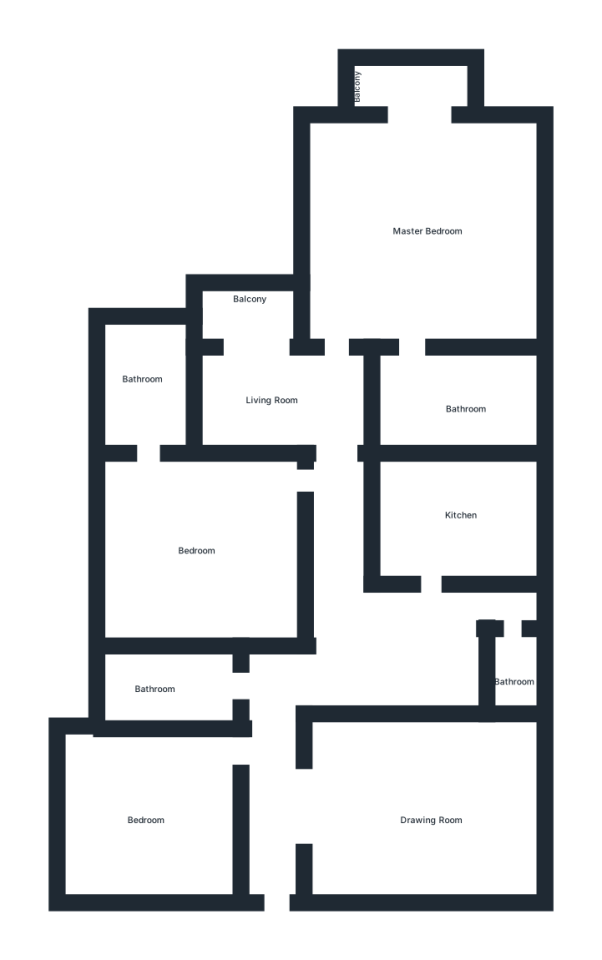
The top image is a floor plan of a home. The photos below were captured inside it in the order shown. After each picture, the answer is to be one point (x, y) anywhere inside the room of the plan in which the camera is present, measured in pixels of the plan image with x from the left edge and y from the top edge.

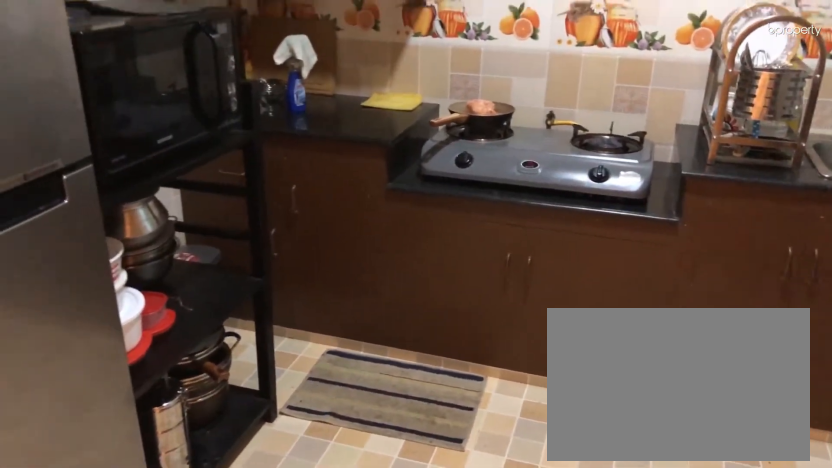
(448, 511)
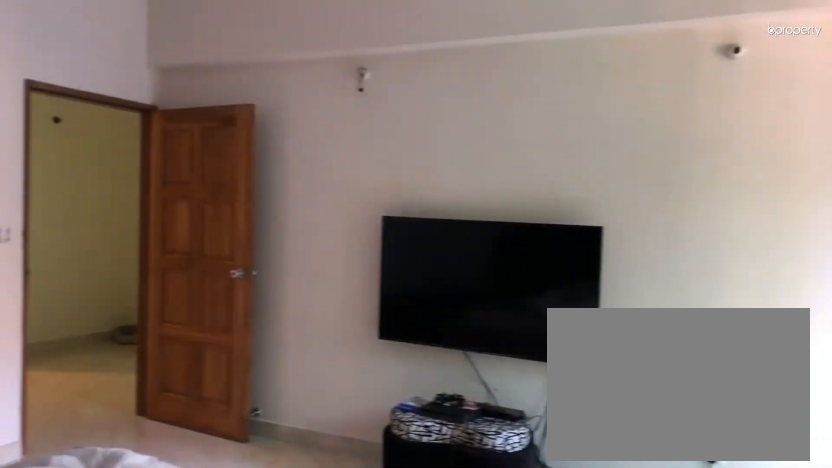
(424, 227)
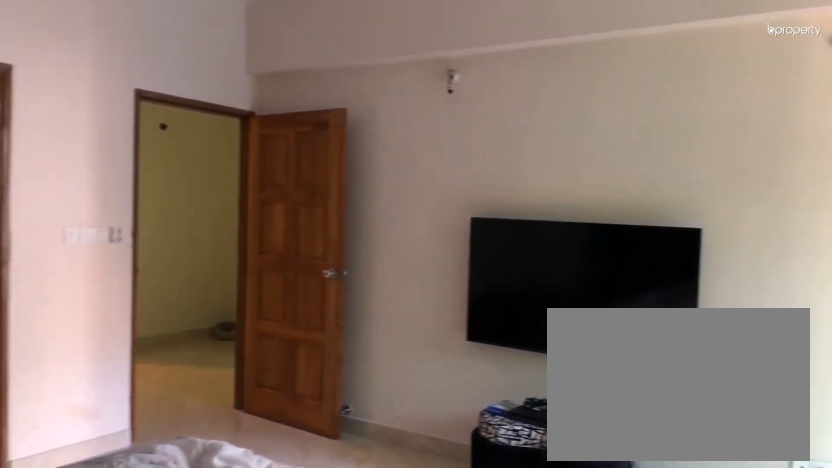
(424, 227)
